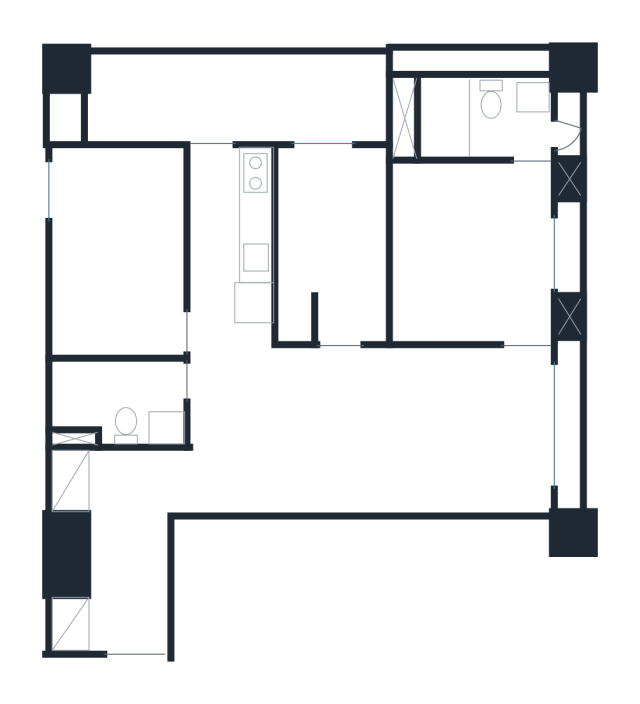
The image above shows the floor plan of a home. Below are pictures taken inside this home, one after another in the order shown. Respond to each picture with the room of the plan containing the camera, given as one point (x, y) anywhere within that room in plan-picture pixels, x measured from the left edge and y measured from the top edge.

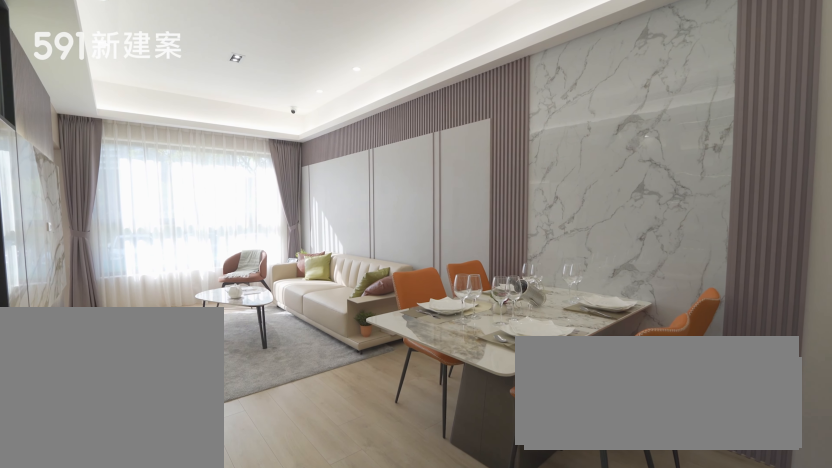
(275, 430)
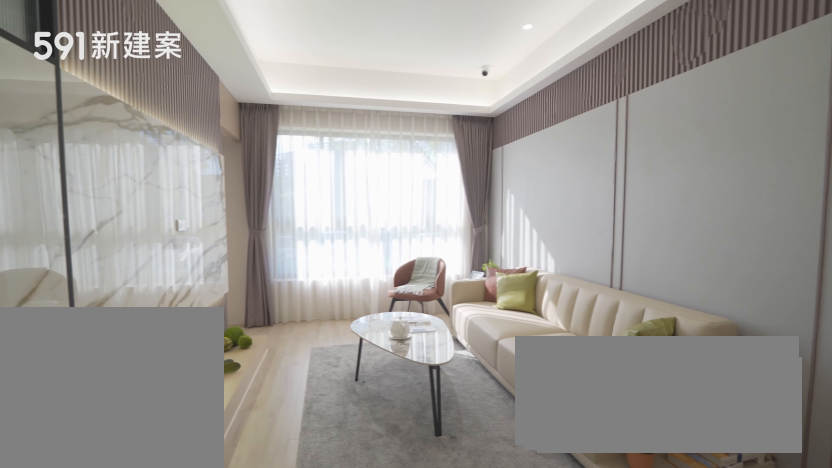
(450, 430)
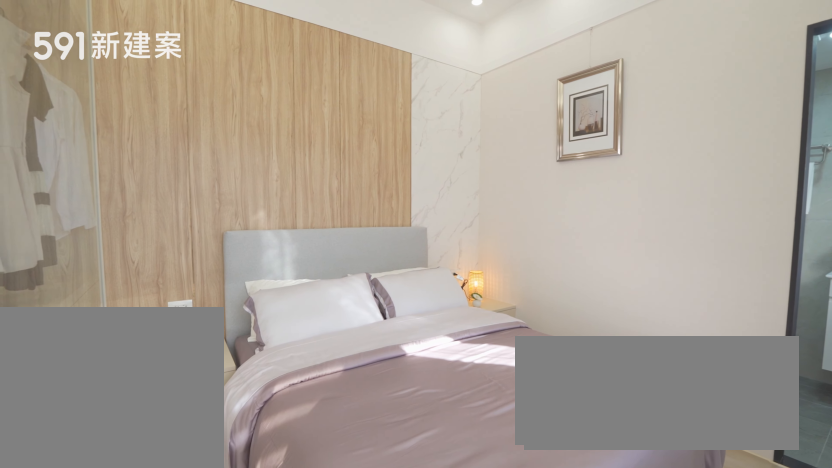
(467, 252)
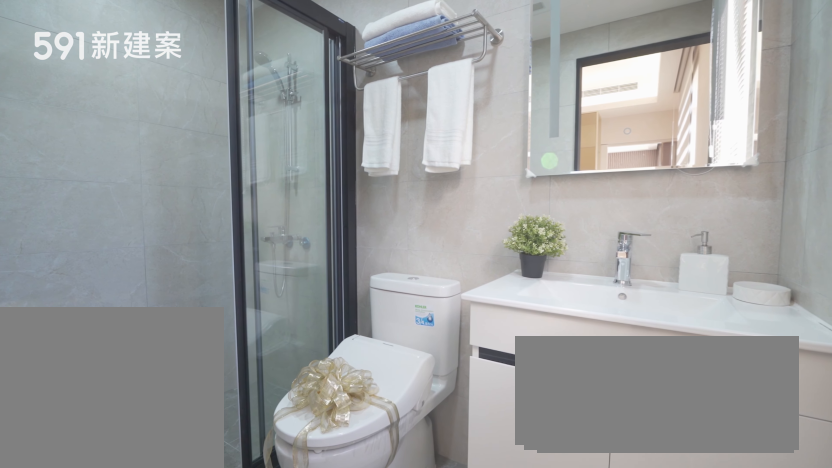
(478, 117)
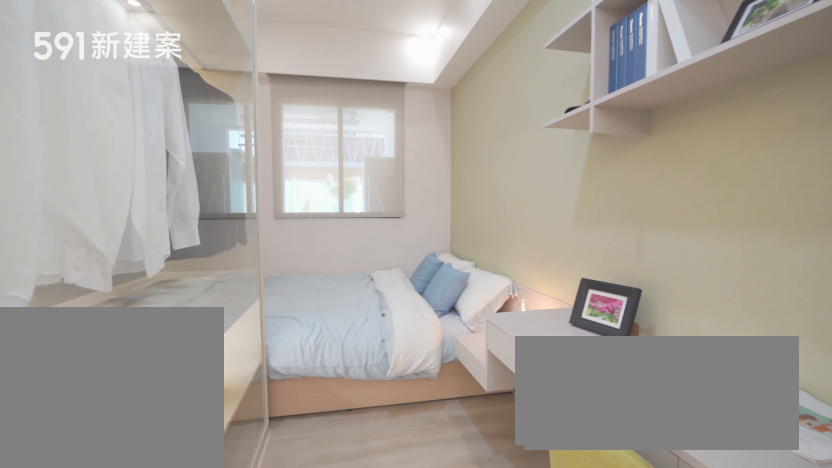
(332, 241)
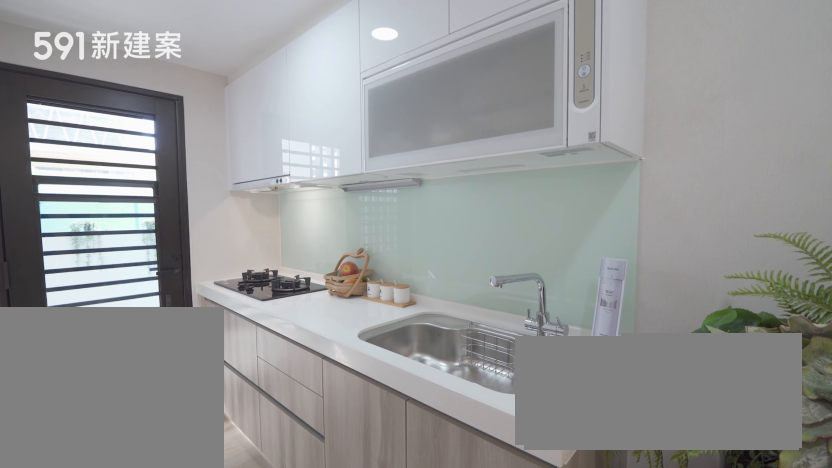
(233, 245)
